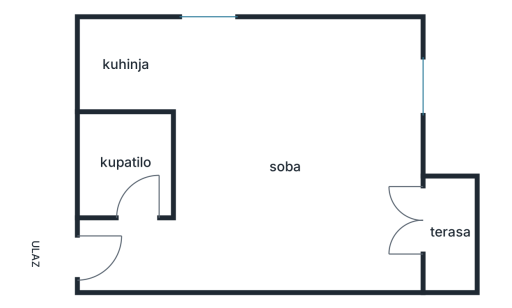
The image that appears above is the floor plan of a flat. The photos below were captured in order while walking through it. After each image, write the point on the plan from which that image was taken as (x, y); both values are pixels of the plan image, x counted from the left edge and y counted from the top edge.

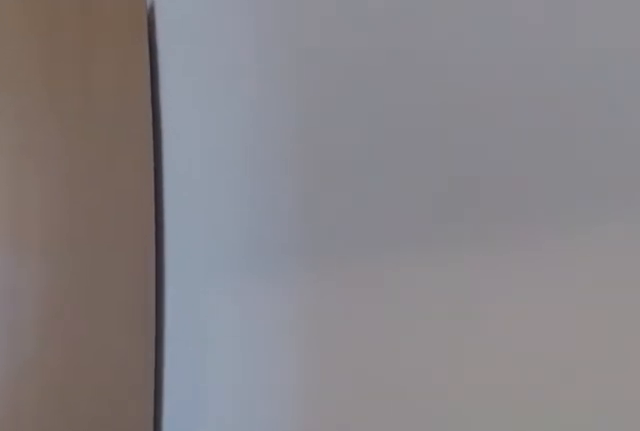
(103, 251)
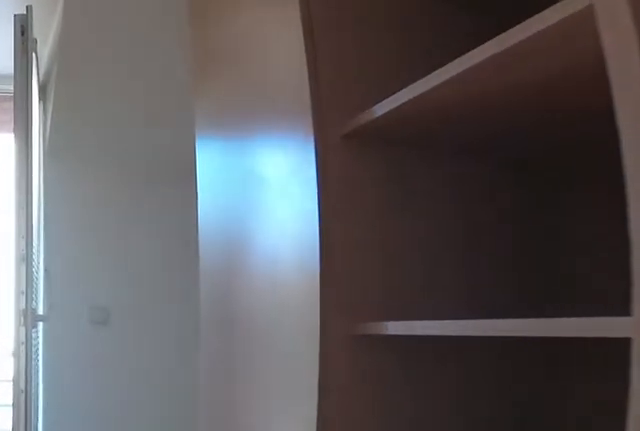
(240, 248)
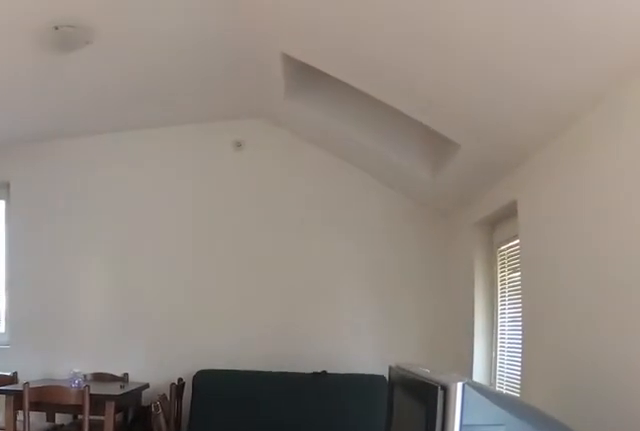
(394, 248)
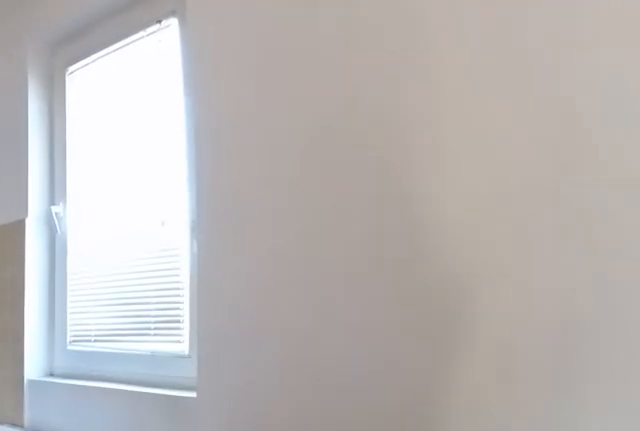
(235, 77)
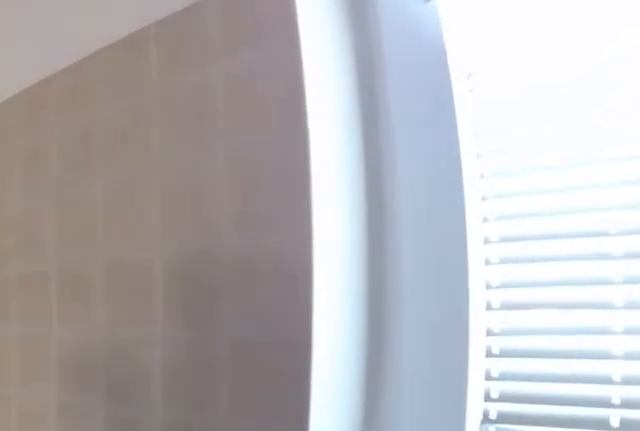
(159, 63)
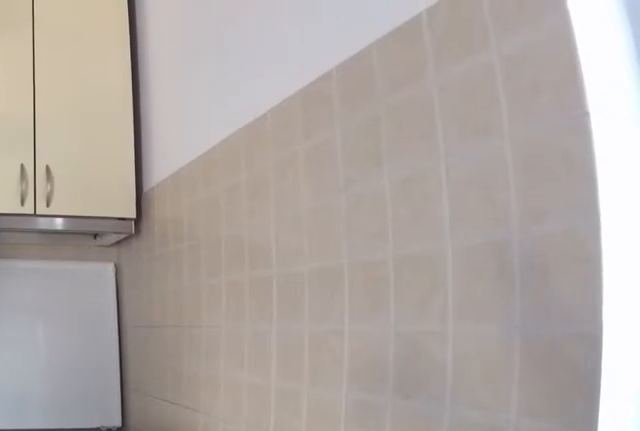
(137, 59)
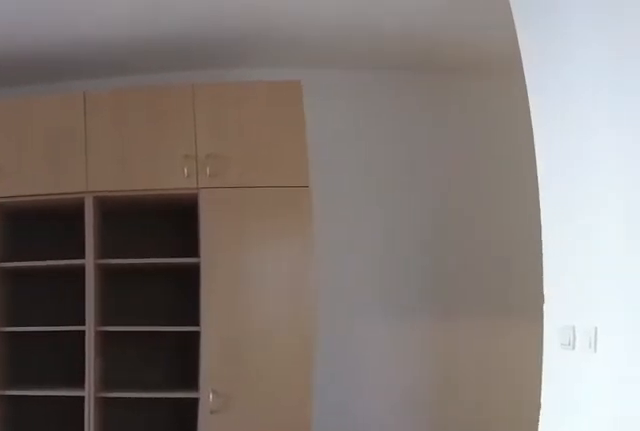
(259, 138)
